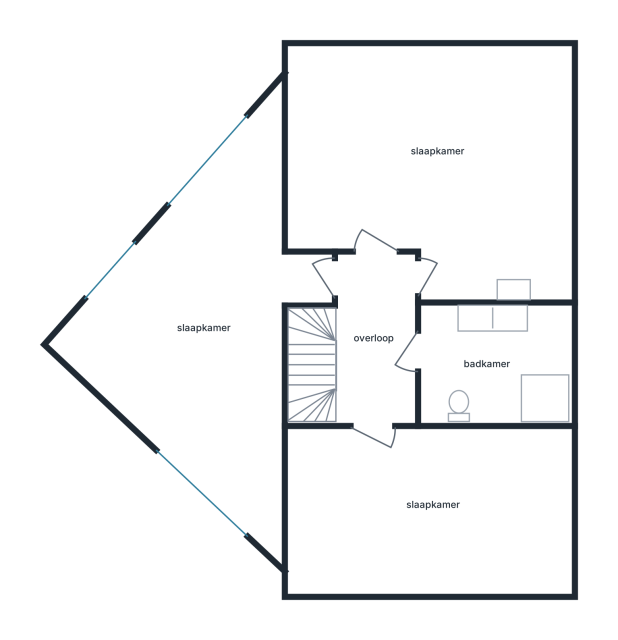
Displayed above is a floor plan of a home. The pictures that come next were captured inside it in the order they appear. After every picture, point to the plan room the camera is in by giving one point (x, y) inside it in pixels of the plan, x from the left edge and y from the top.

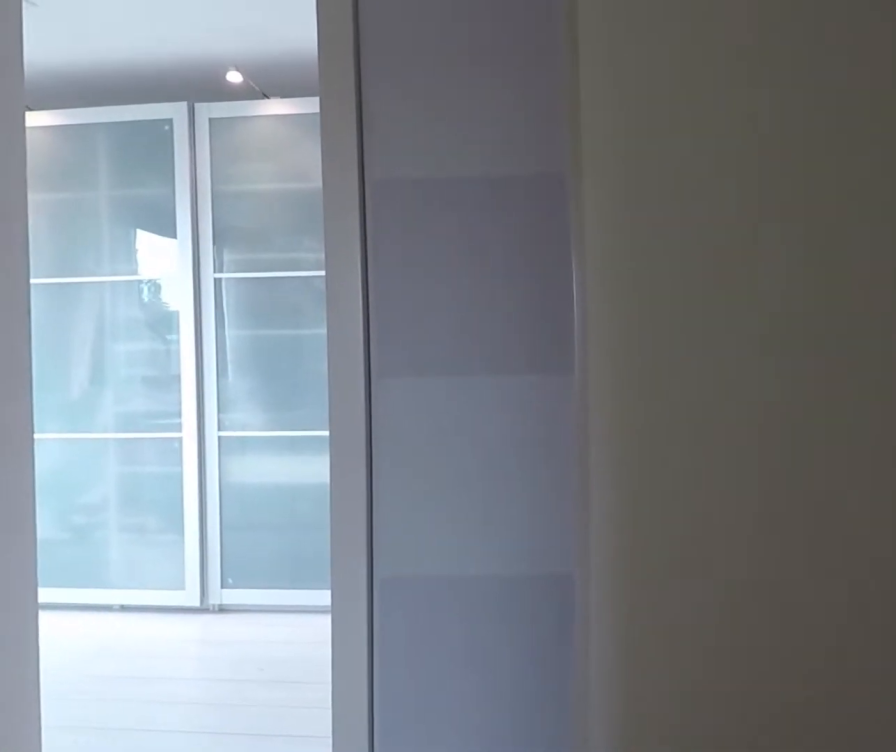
(403, 400)
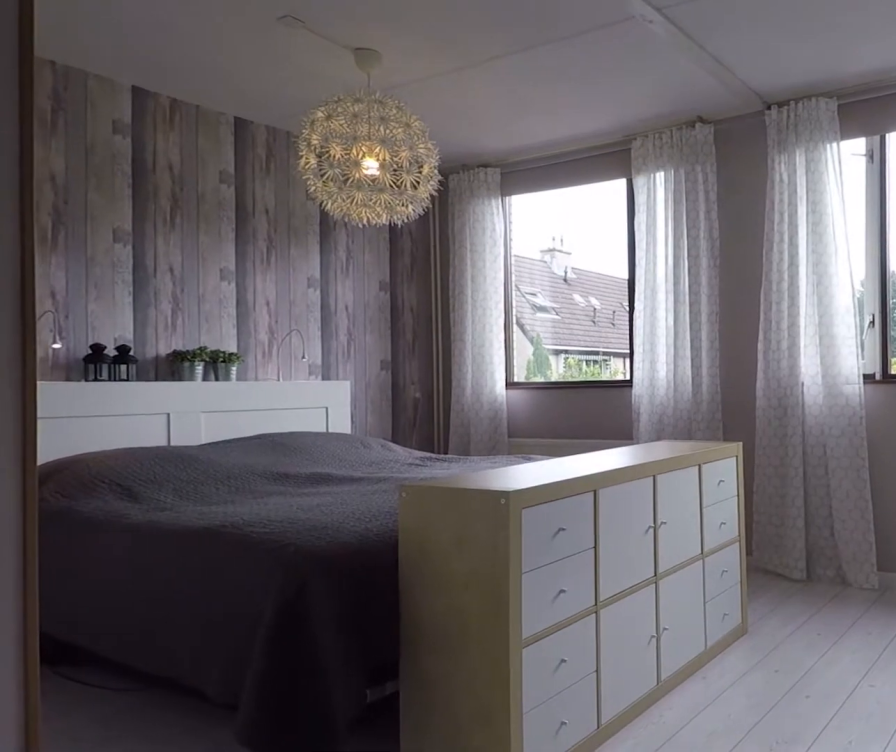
(567, 175)
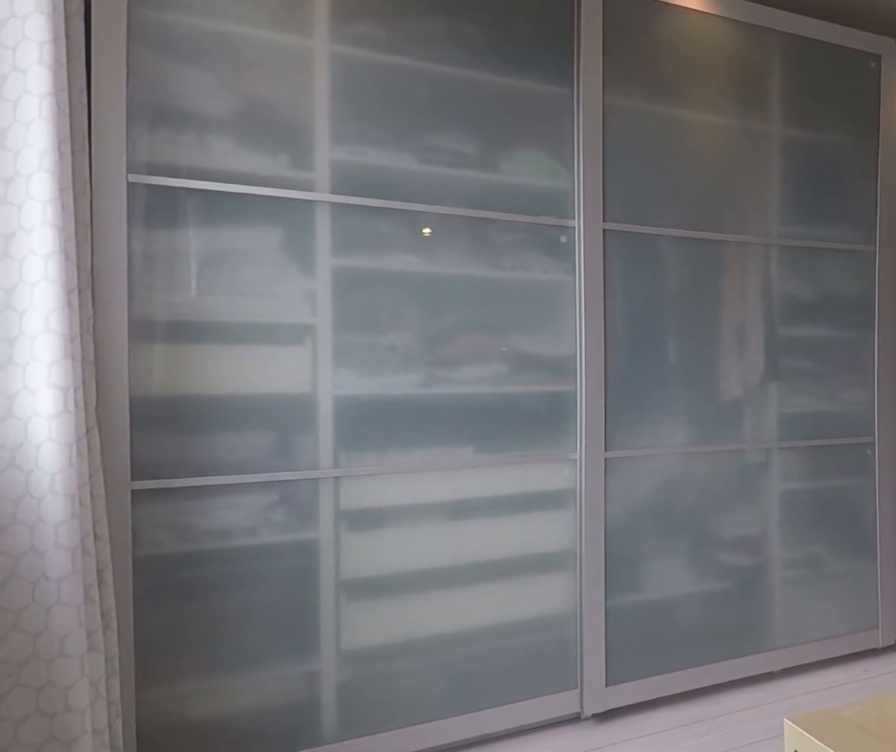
(567, 175)
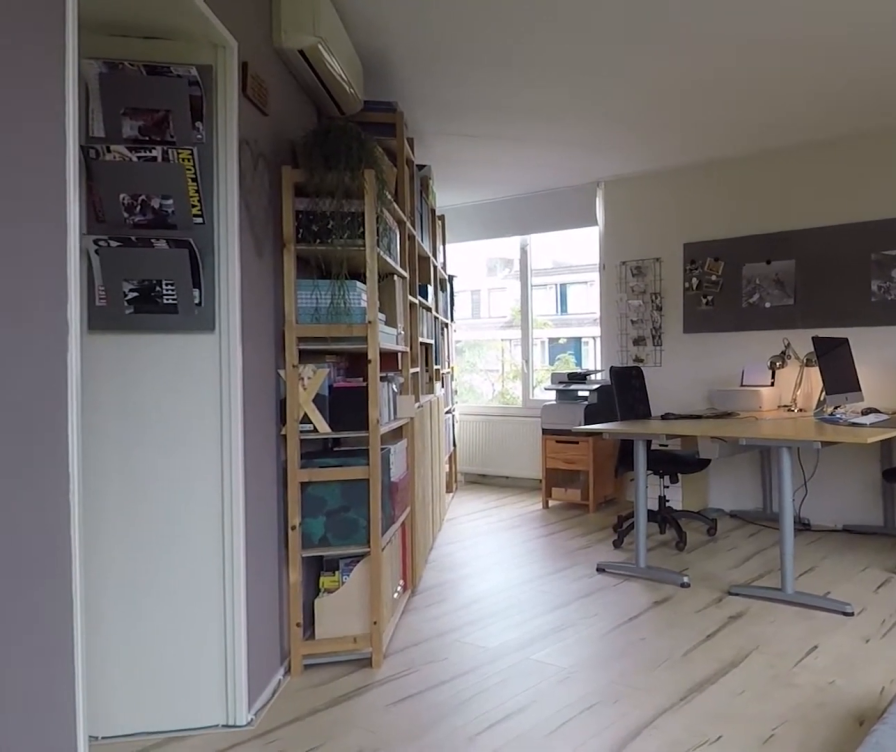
(214, 437)
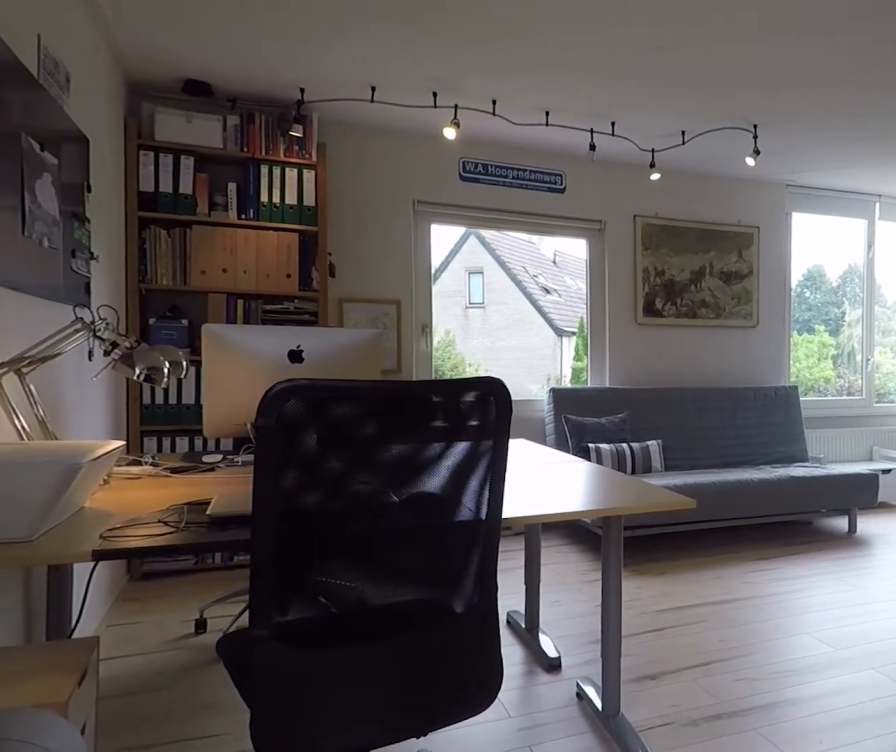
(214, 437)
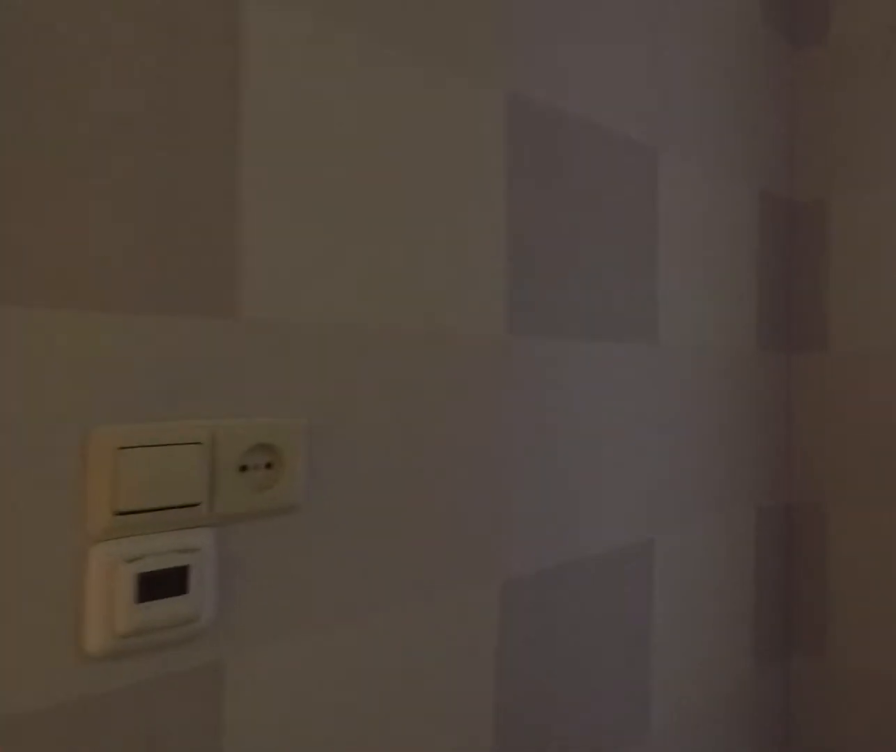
(402, 403)
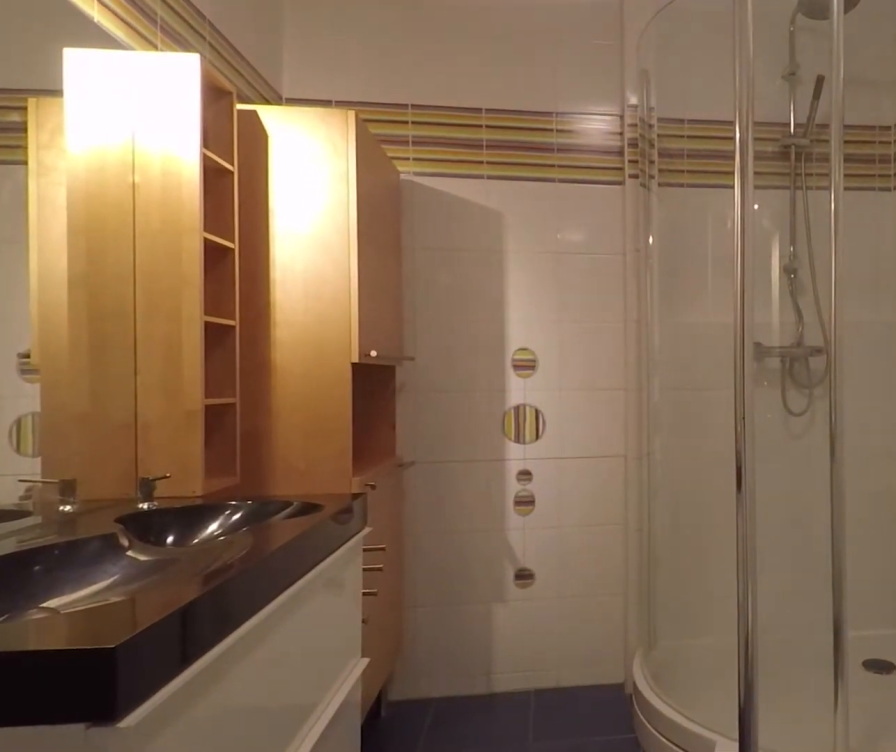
(496, 363)
